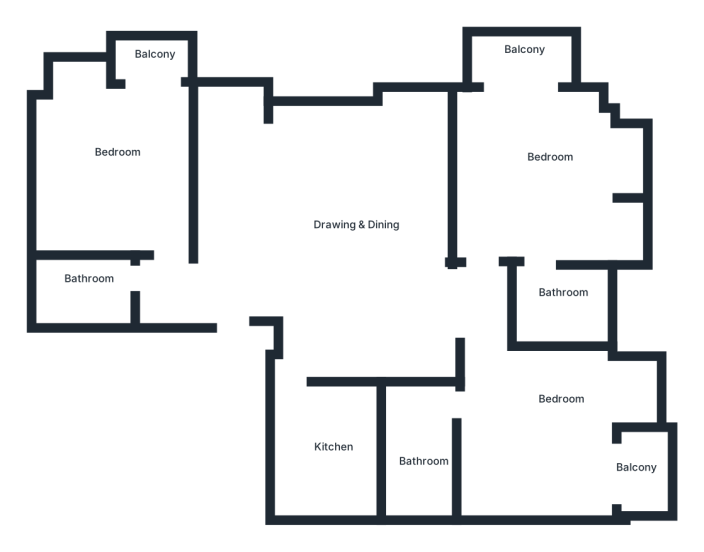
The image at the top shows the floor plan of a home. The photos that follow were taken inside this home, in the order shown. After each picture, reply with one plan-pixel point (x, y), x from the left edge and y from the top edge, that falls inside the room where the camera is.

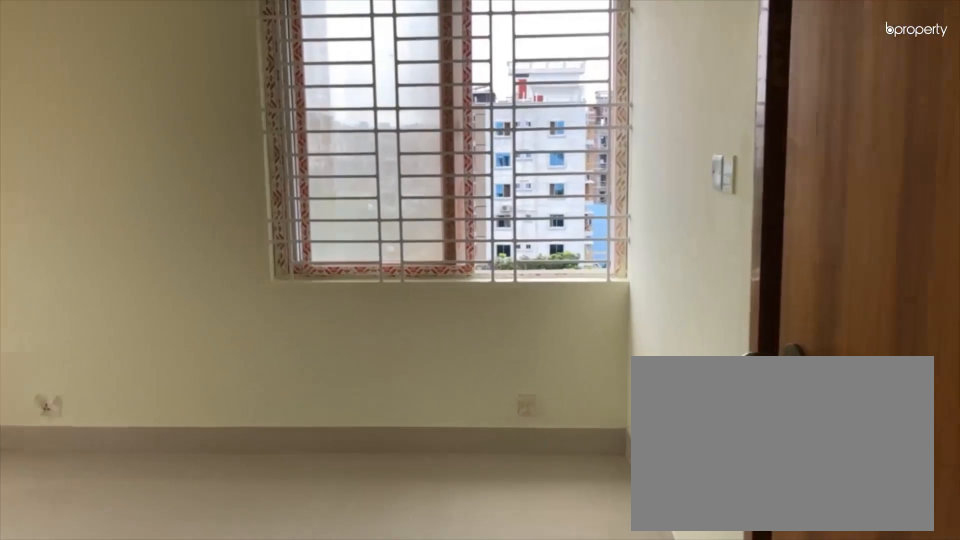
(544, 439)
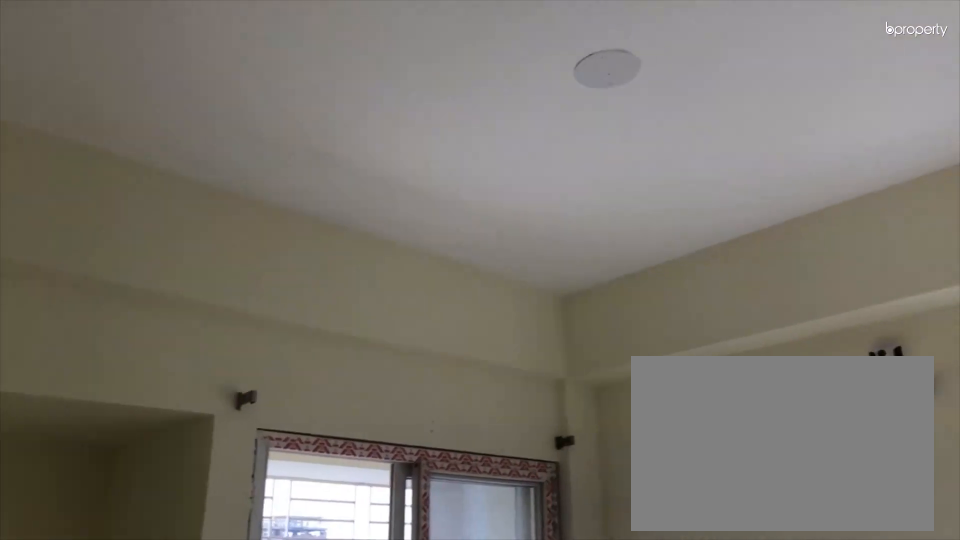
(544, 439)
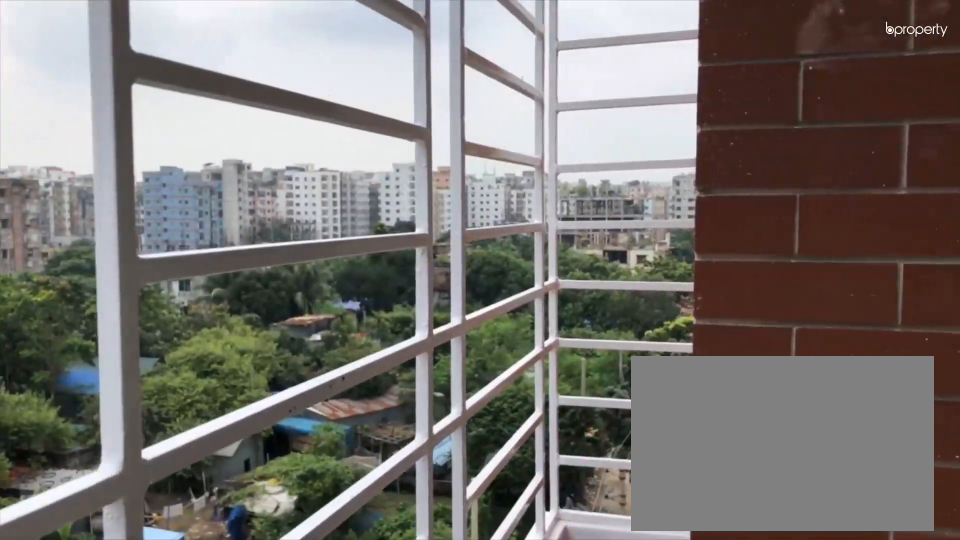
(645, 474)
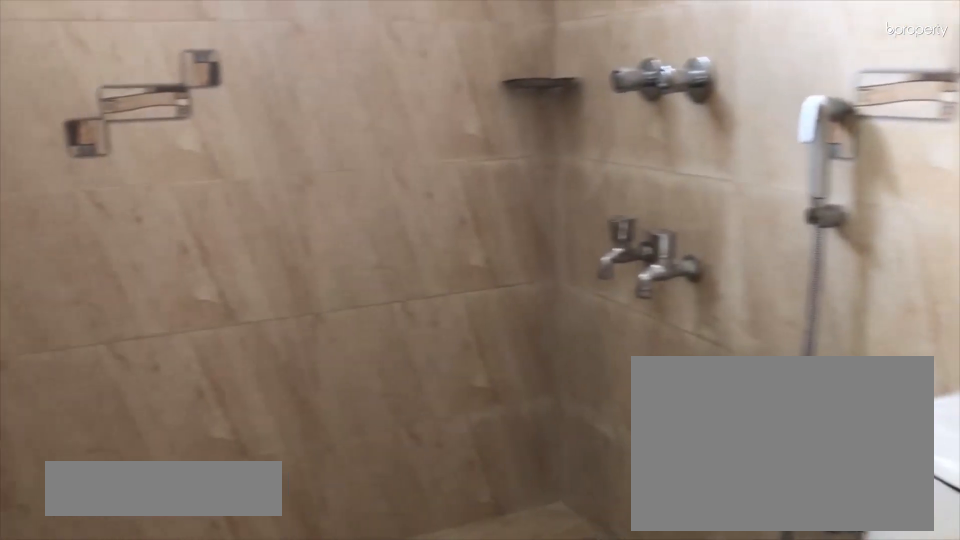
(421, 427)
